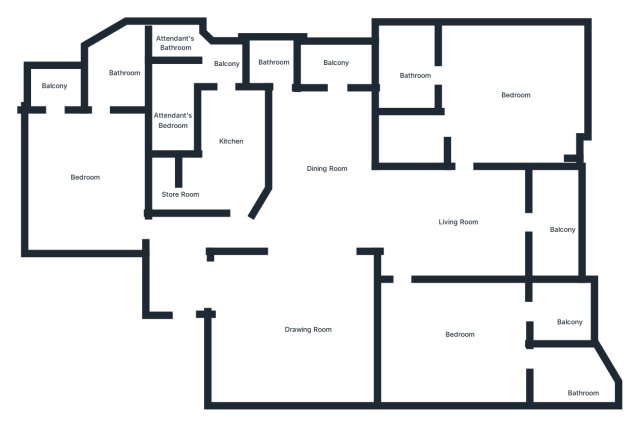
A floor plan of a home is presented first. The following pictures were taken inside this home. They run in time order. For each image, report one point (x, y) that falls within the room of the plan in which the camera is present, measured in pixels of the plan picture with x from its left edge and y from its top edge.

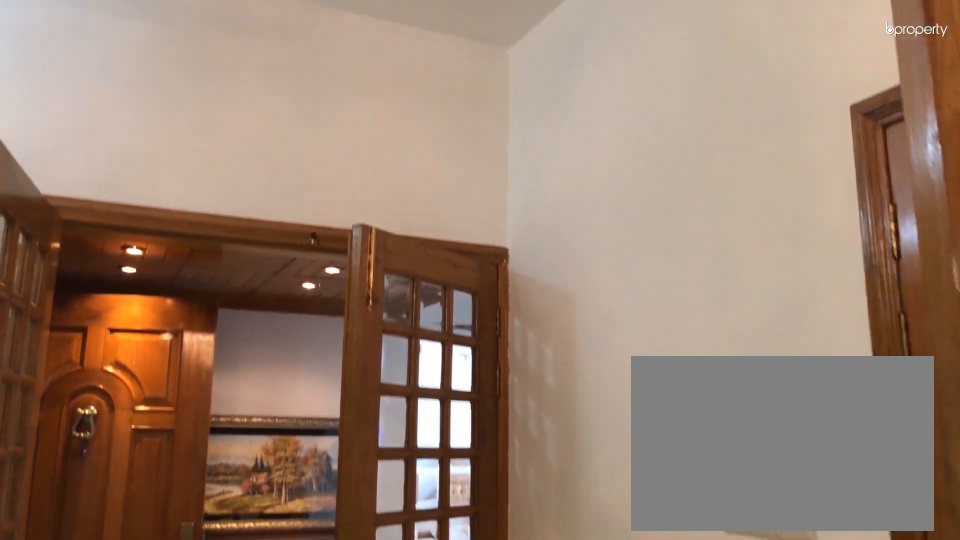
(289, 320)
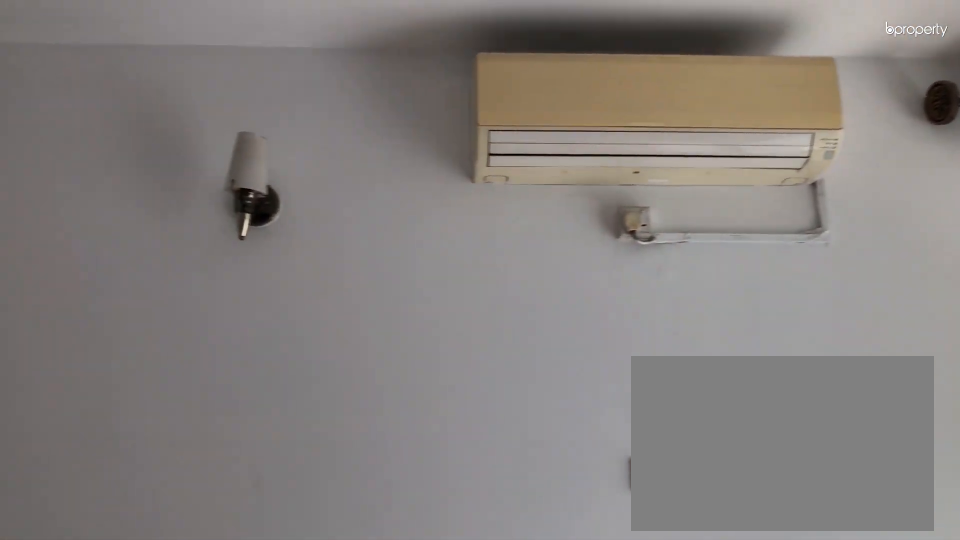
(96, 158)
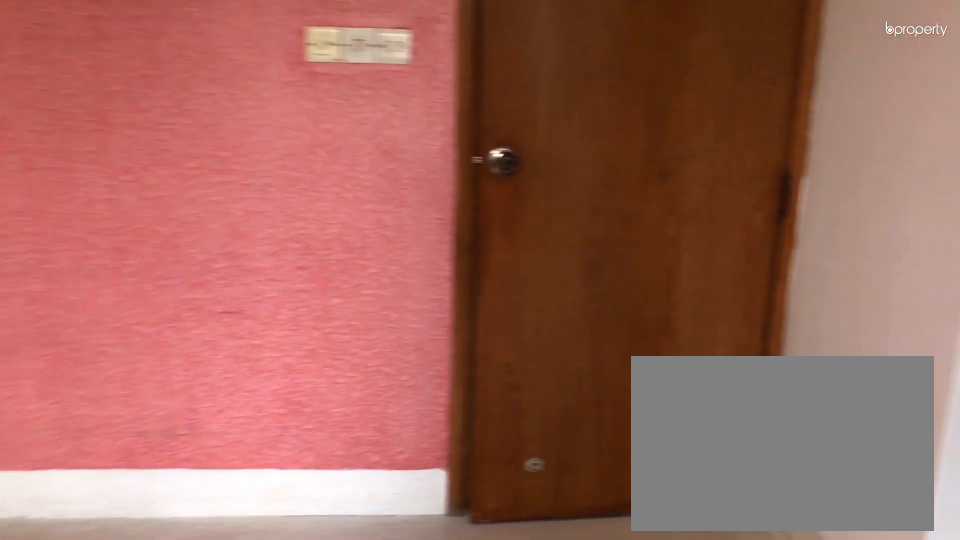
(489, 77)
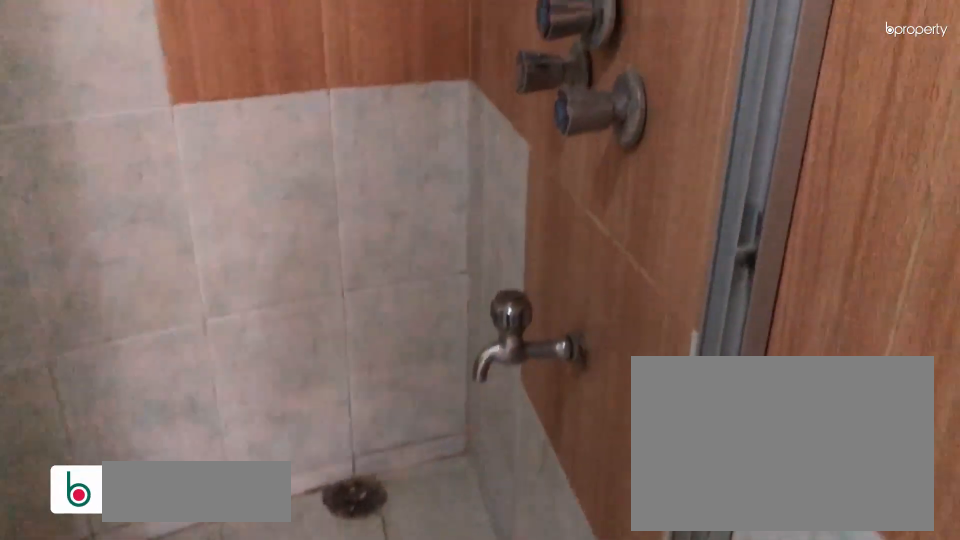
(570, 367)
